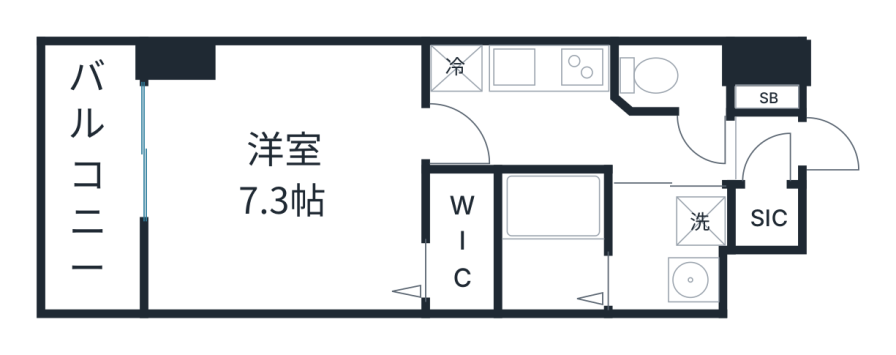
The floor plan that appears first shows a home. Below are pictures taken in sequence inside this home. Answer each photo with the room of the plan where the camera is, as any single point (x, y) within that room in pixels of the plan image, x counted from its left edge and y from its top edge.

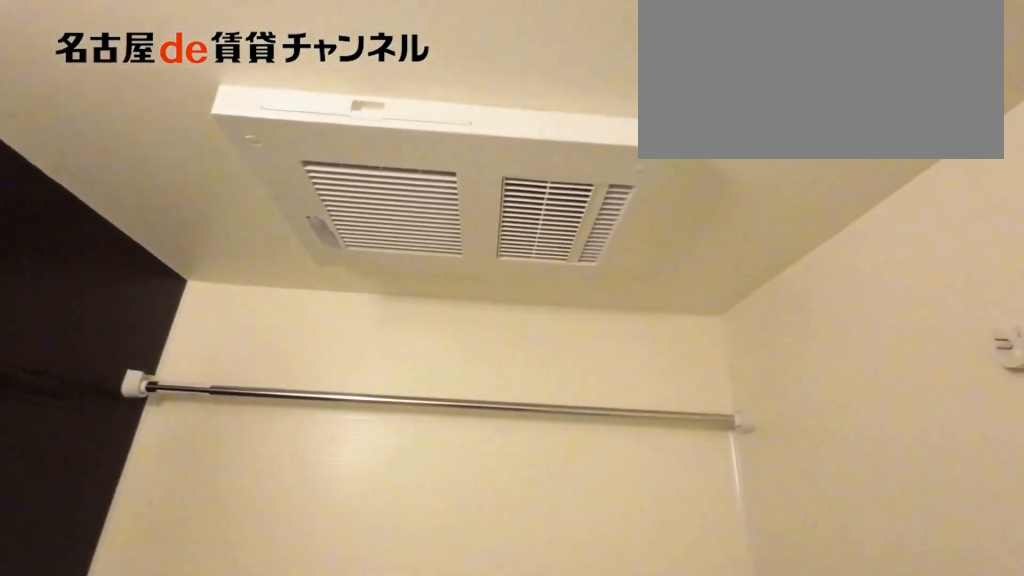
(552, 243)
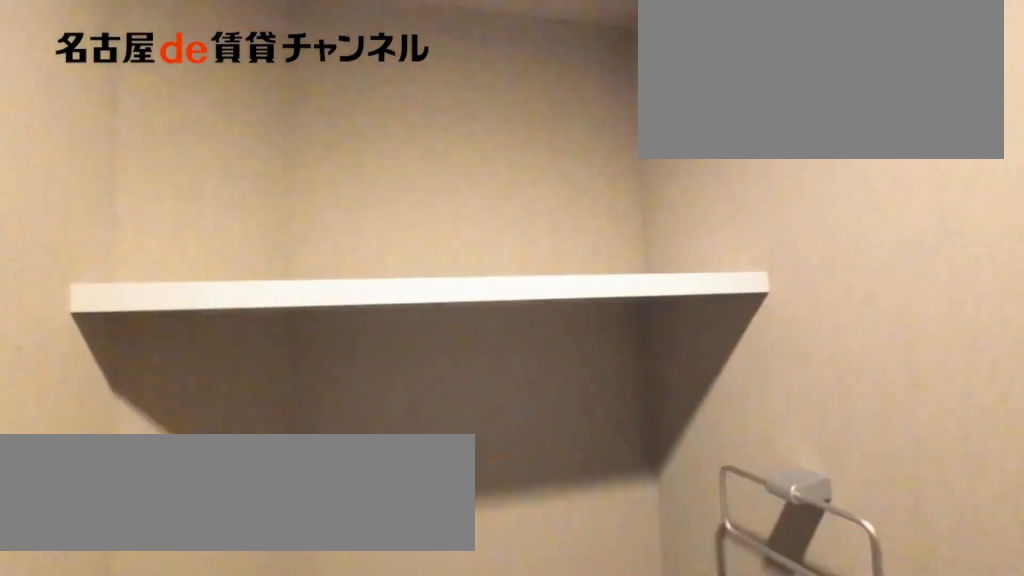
(671, 75)
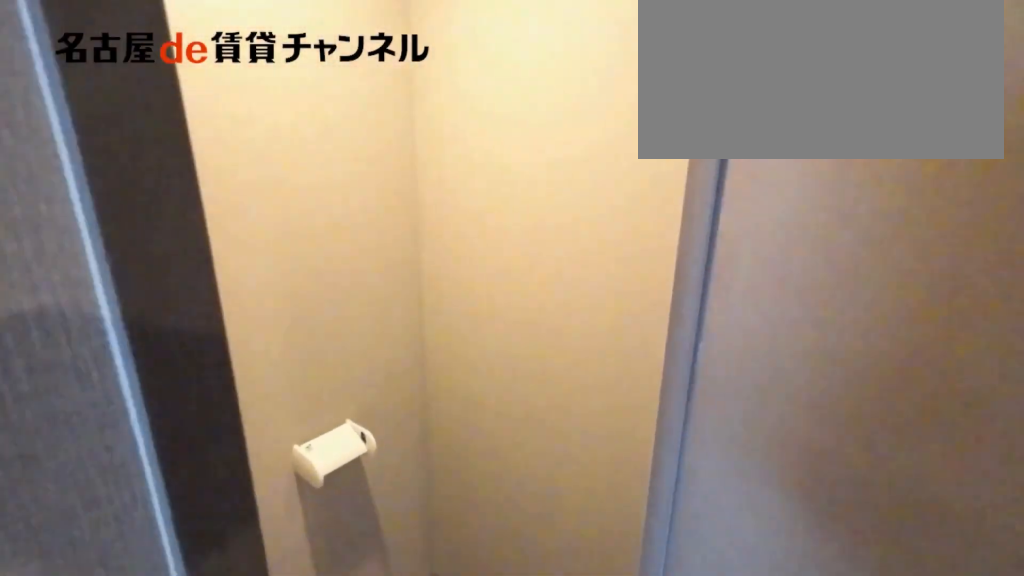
(671, 75)
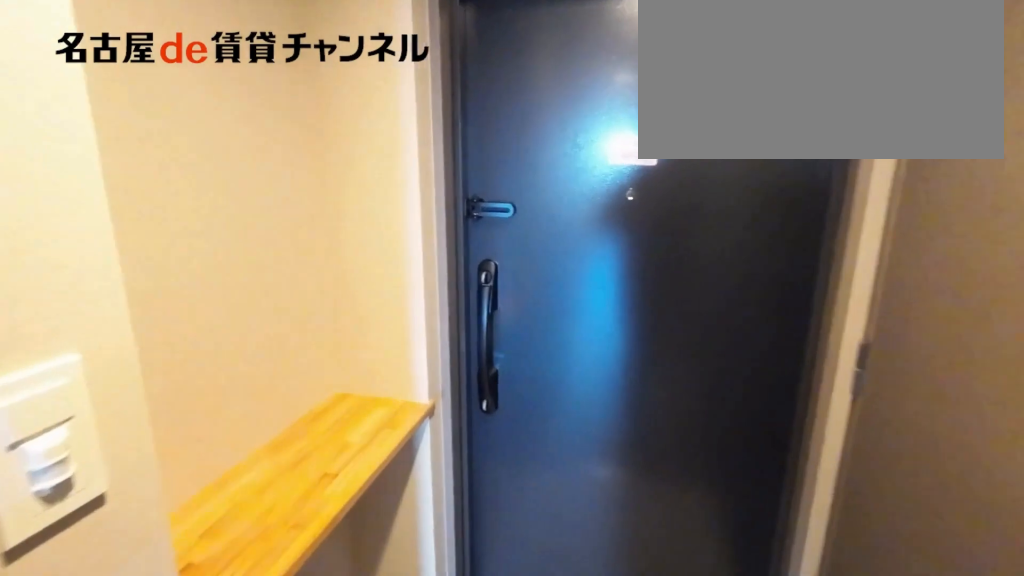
(576, 136)
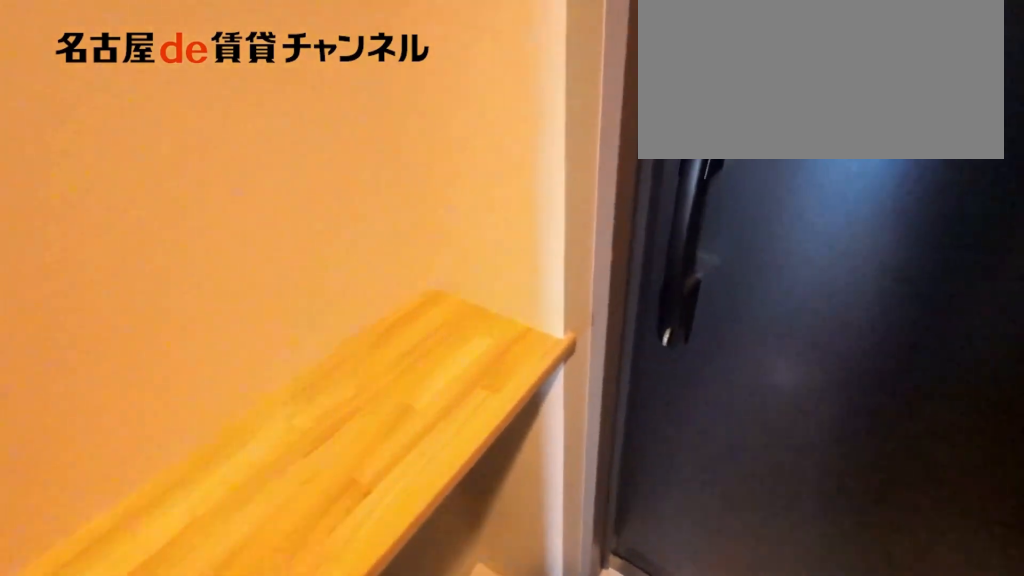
(766, 133)
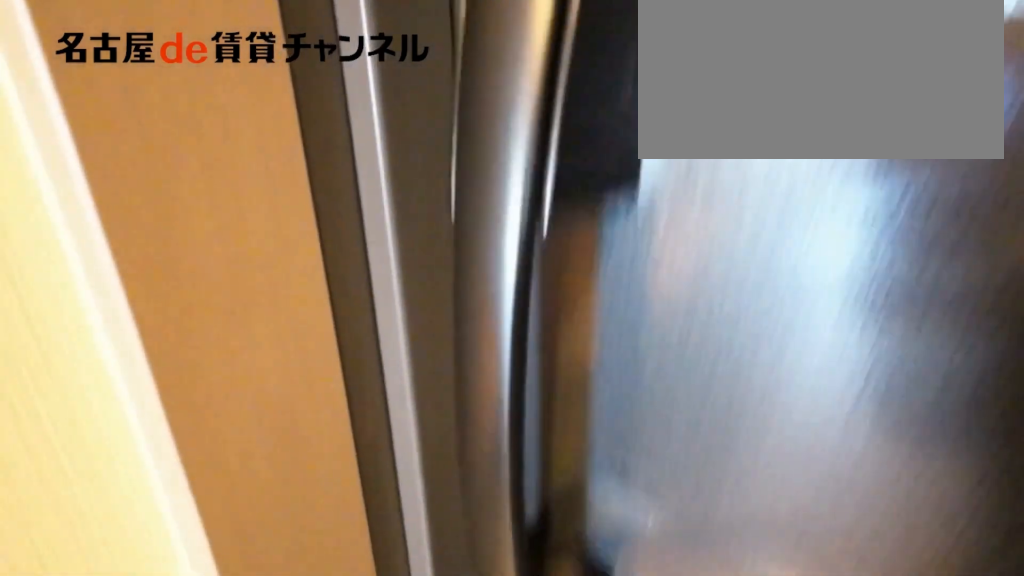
(766, 133)
